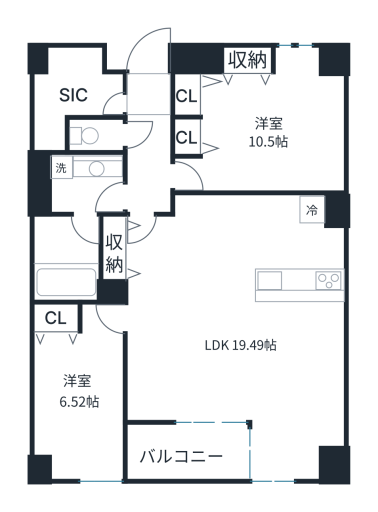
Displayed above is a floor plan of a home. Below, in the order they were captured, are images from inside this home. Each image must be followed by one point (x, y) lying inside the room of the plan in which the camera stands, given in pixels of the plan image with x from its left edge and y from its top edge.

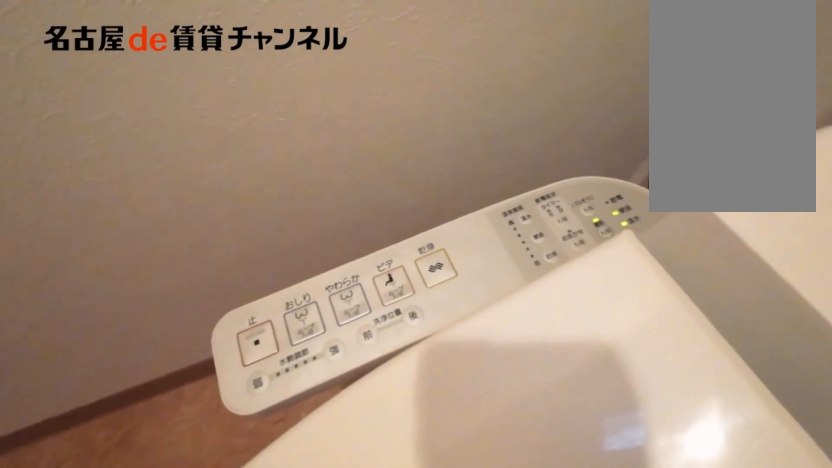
(94, 135)
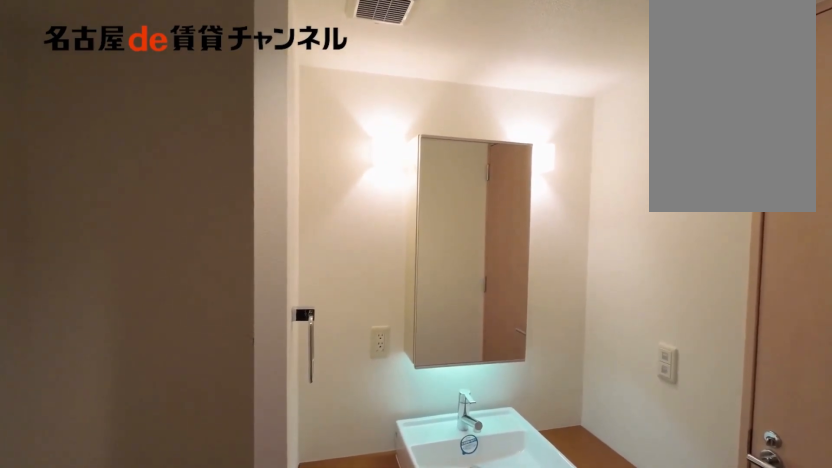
(83, 183)
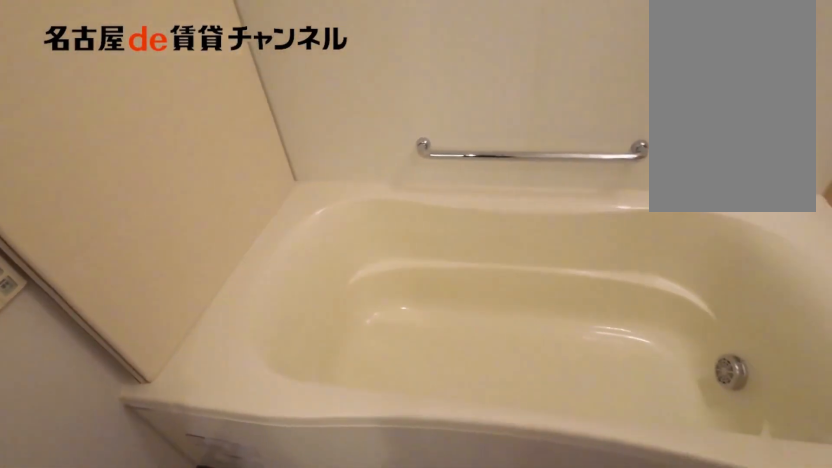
(70, 258)
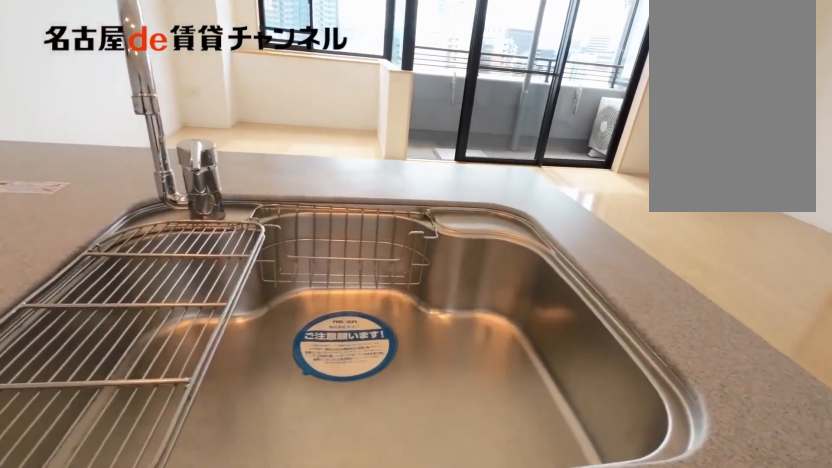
(299, 285)
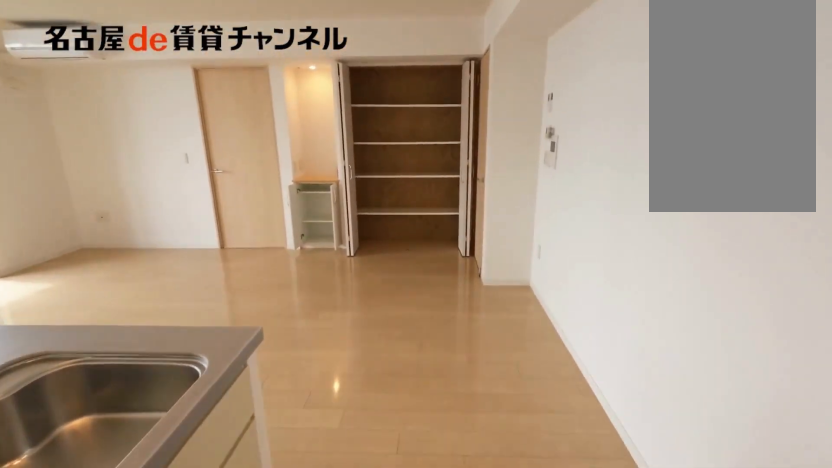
(299, 285)
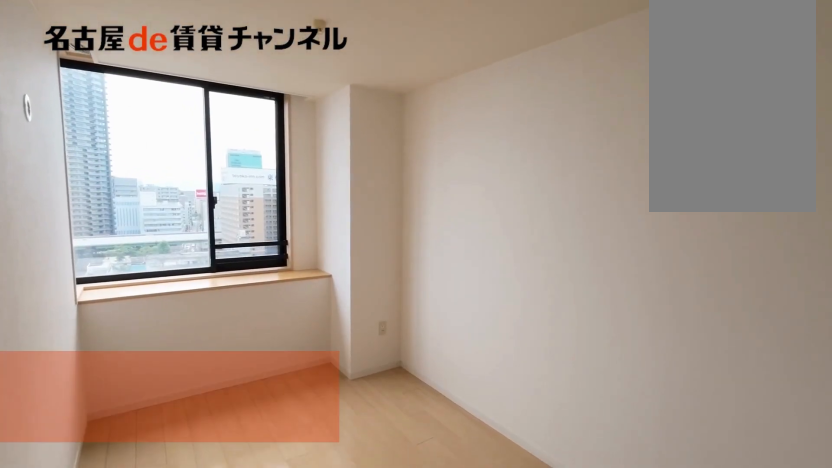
(82, 387)
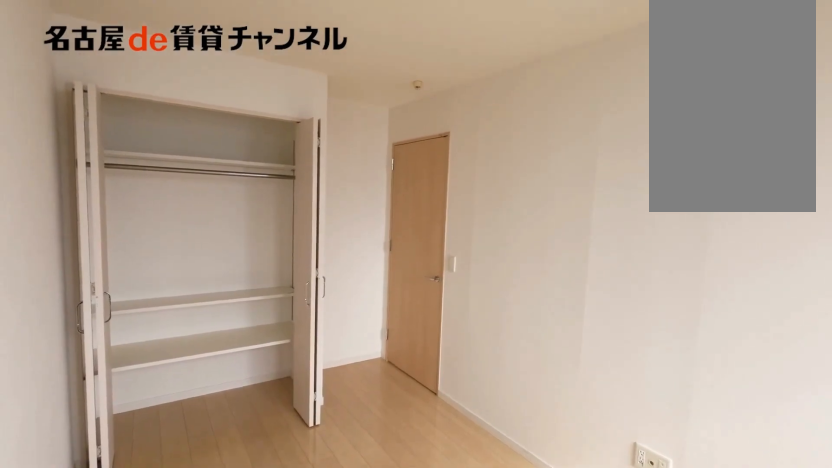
(82, 387)
